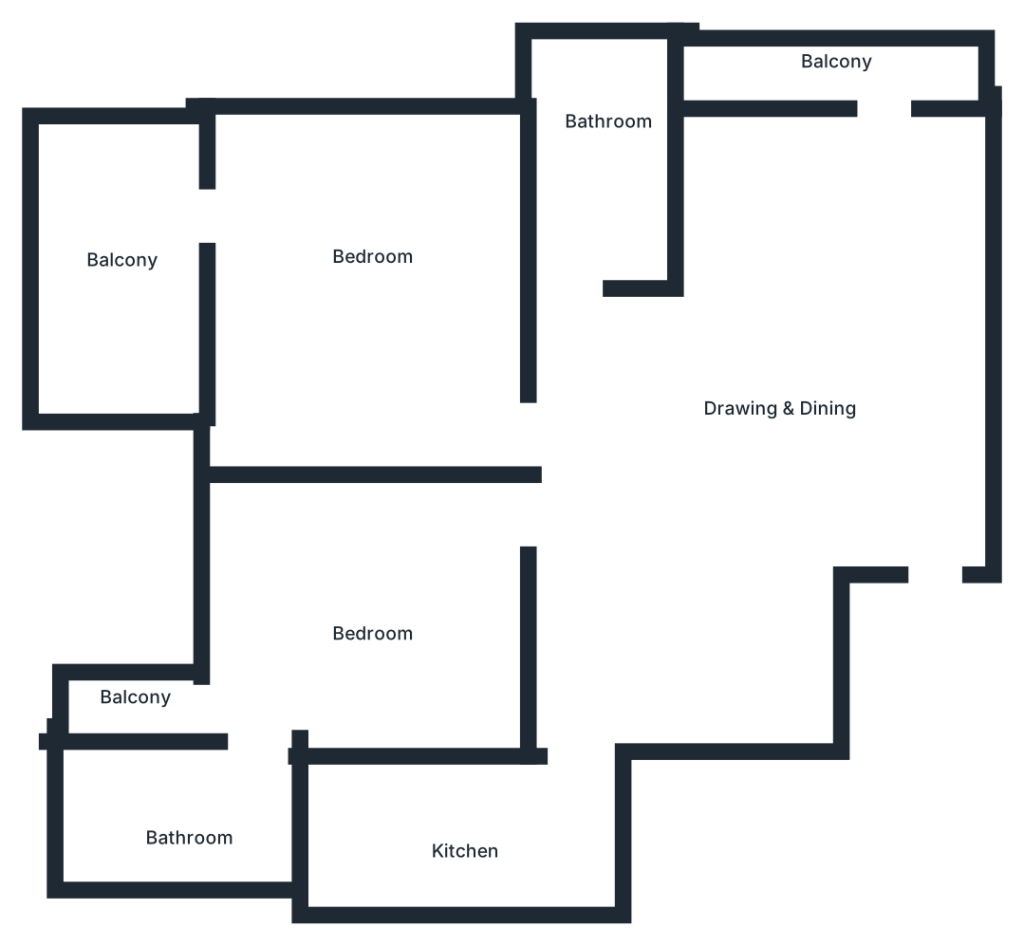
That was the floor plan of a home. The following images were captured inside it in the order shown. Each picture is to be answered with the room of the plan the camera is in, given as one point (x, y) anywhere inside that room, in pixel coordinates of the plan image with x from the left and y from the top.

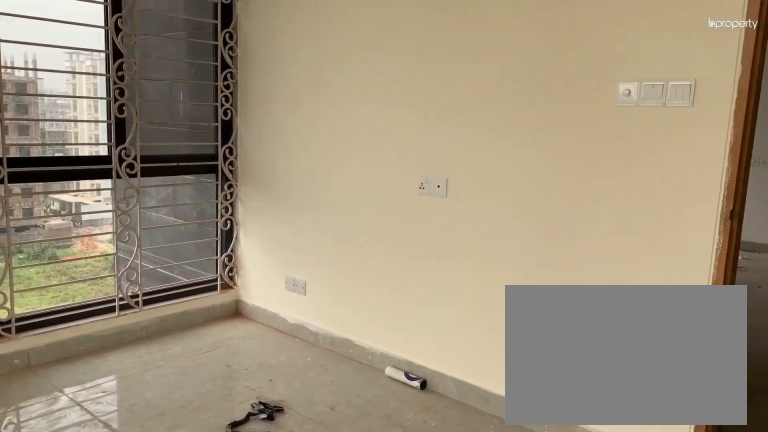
(372, 265)
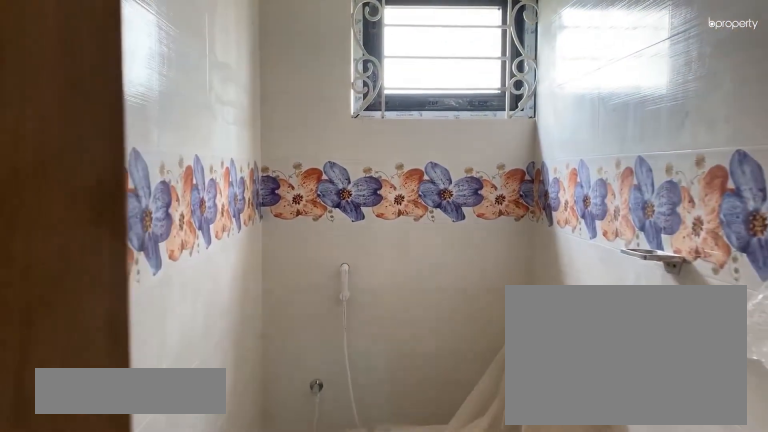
(598, 145)
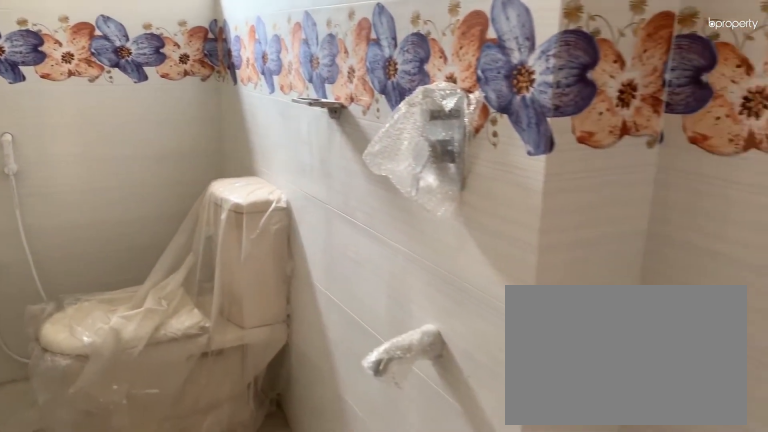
(598, 145)
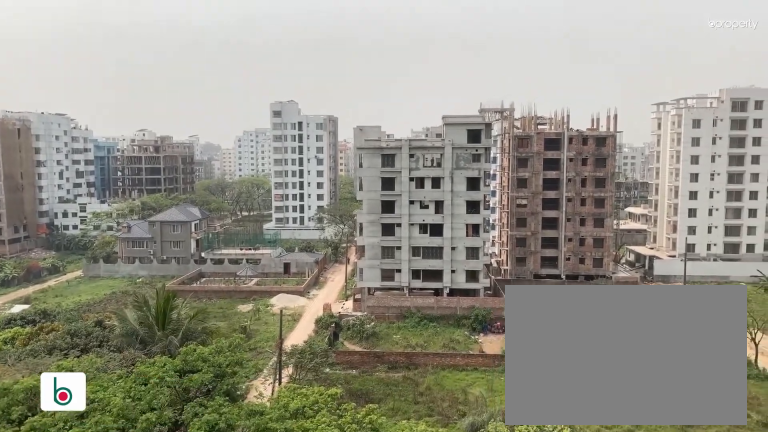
(839, 90)
